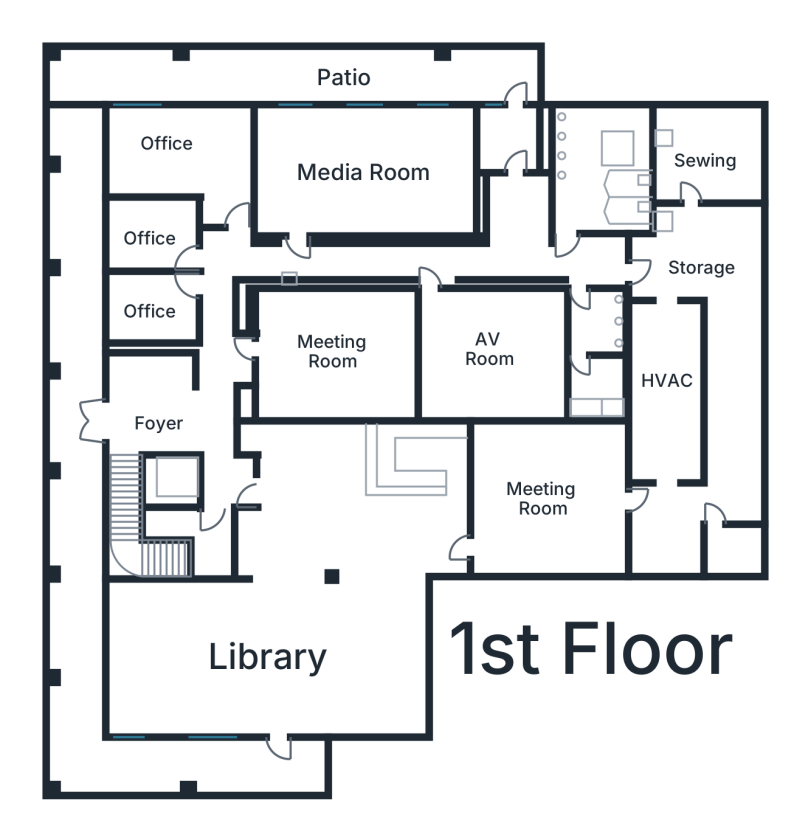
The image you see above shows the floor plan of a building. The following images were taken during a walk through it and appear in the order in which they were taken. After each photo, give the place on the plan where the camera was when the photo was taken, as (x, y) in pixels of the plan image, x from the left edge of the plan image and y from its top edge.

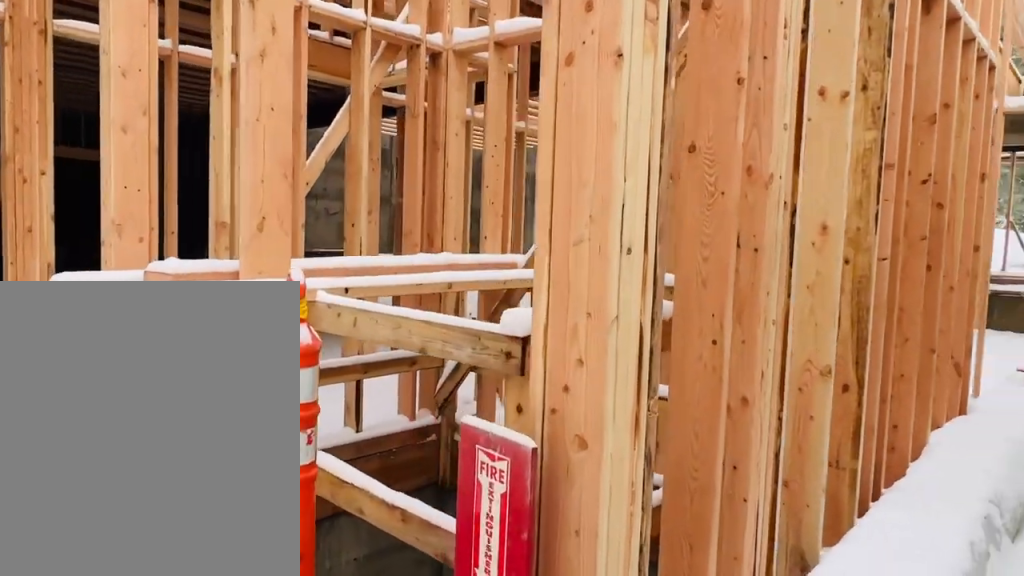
(143, 404)
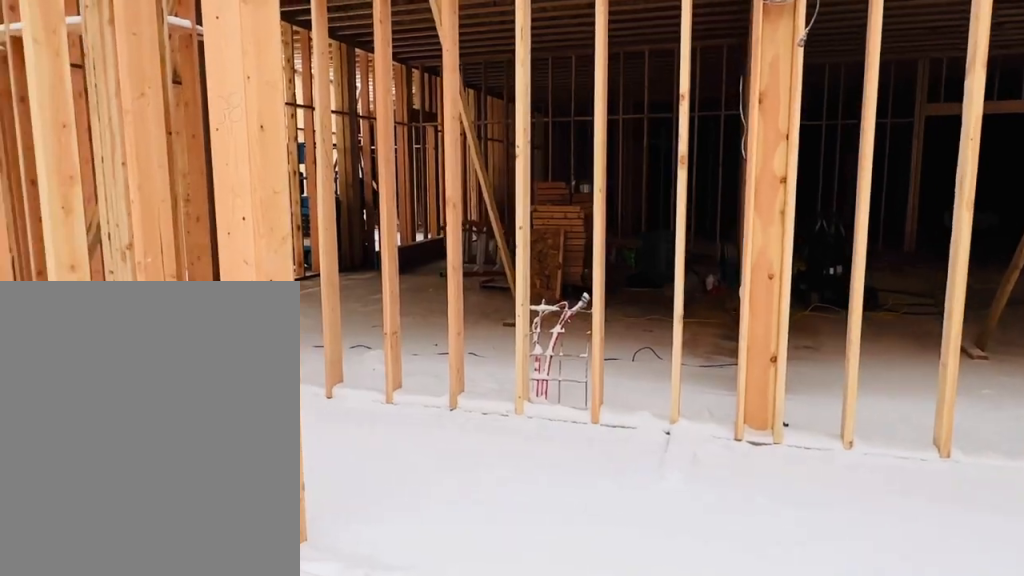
(177, 402)
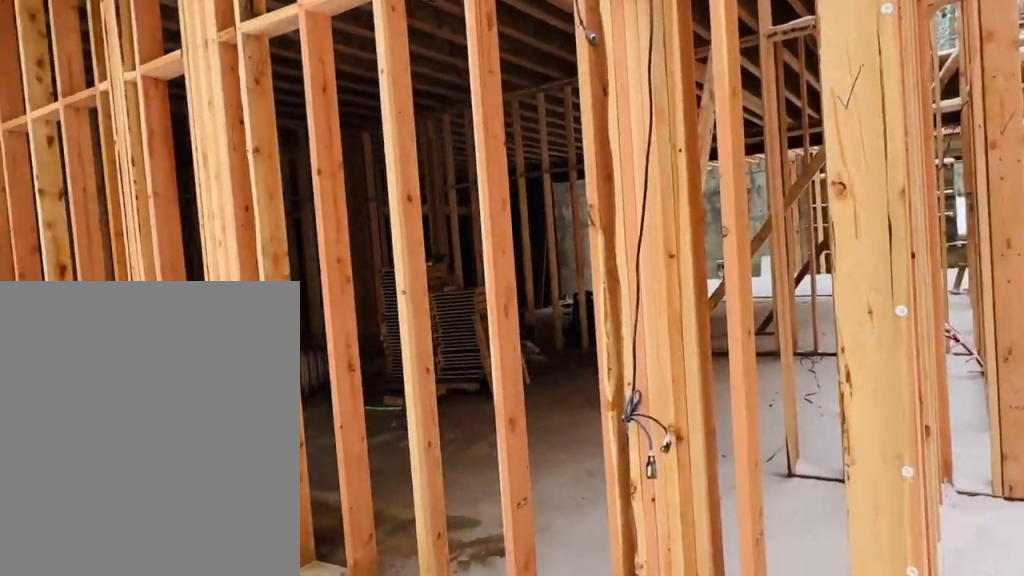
(232, 240)
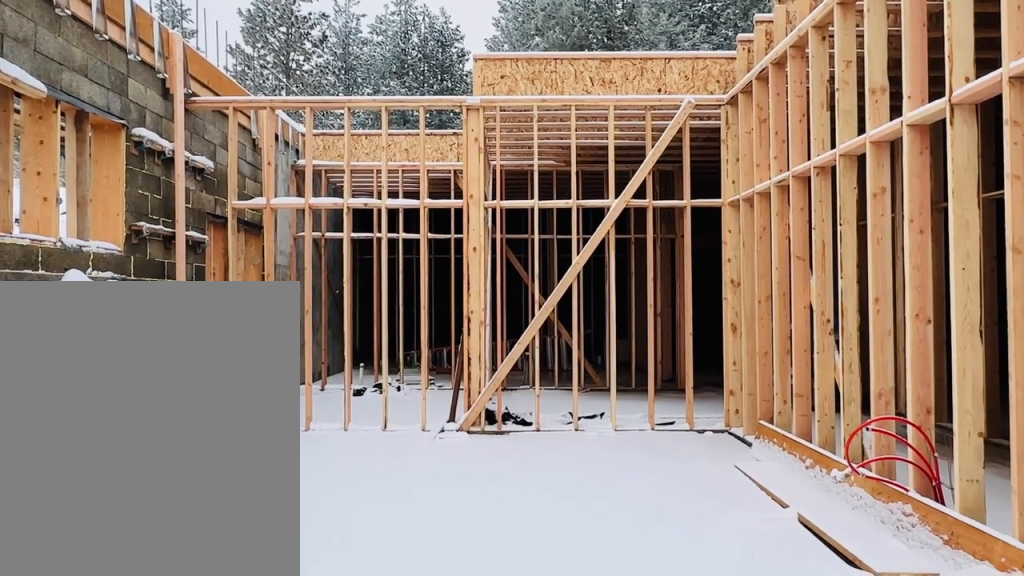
(317, 168)
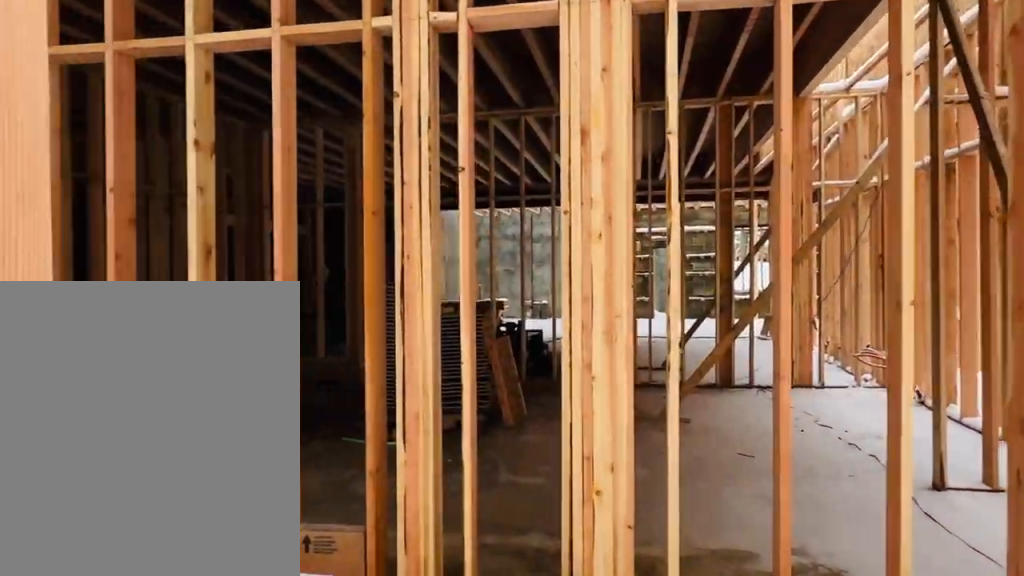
(298, 211)
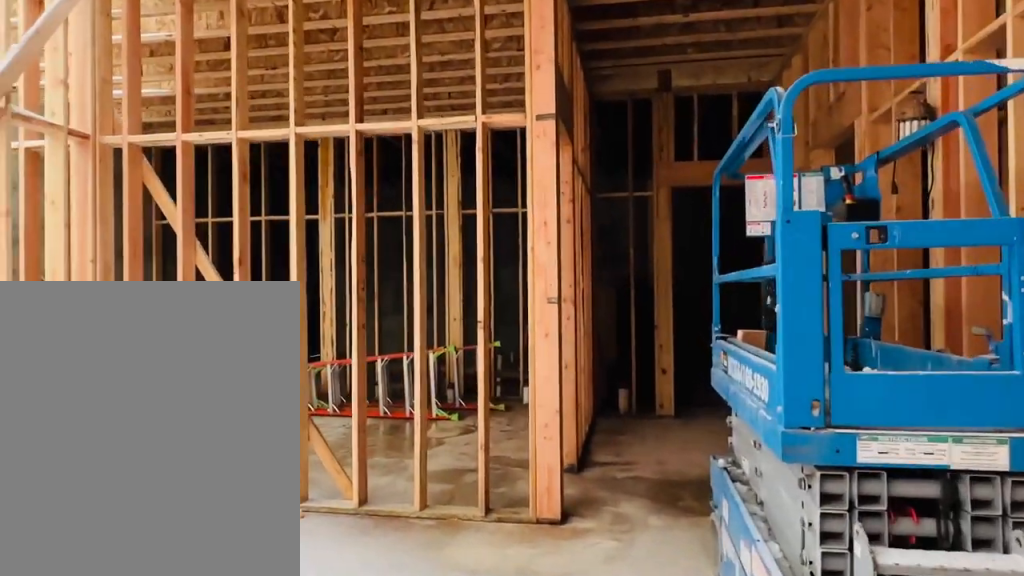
(485, 240)
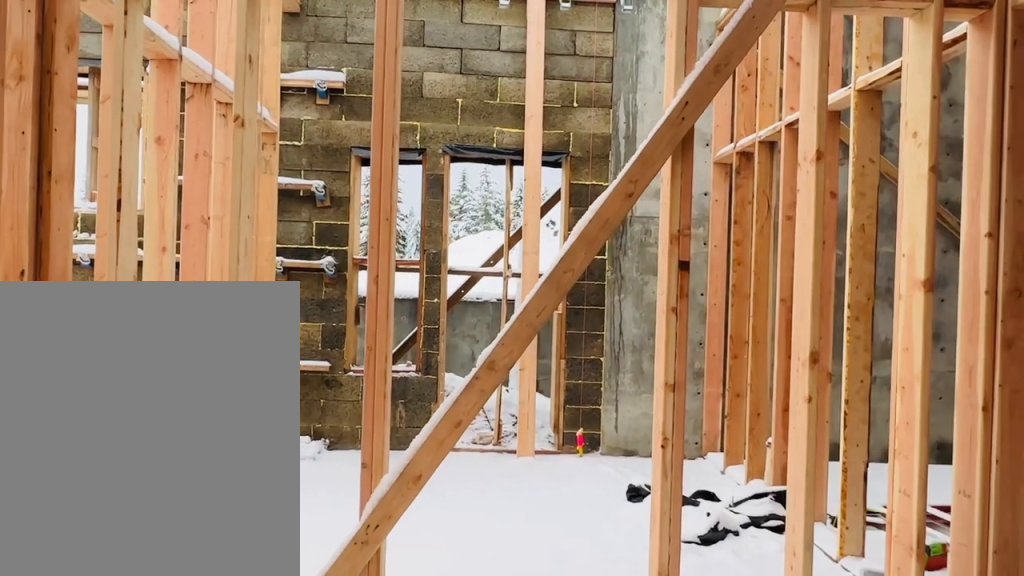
(514, 225)
